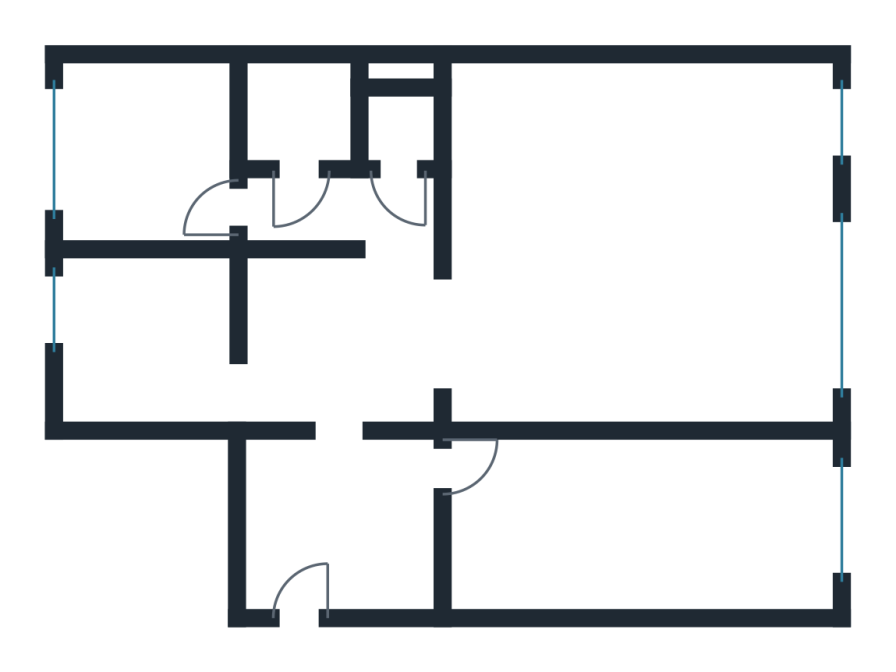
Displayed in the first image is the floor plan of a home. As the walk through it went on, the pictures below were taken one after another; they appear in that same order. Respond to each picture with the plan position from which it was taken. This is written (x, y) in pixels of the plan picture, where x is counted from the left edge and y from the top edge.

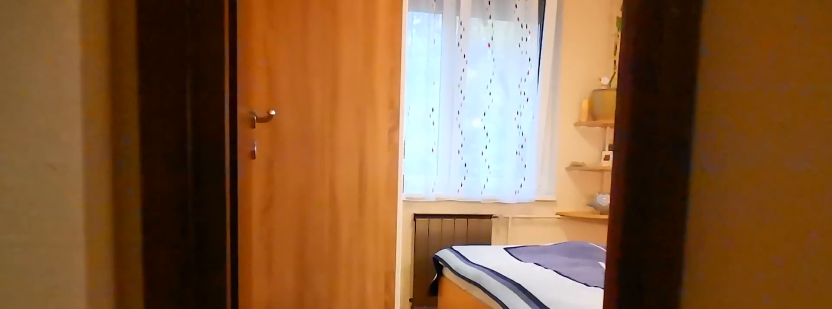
(304, 214)
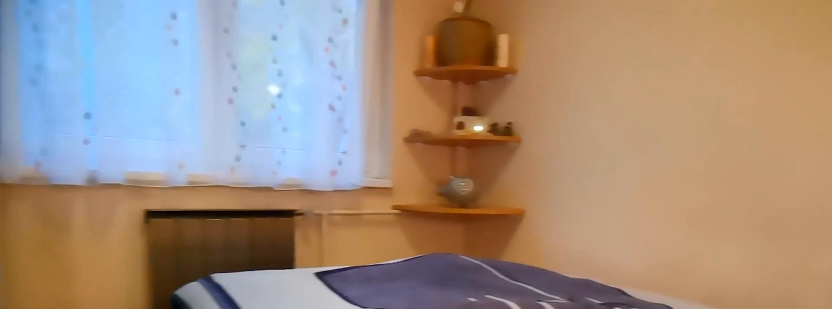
(245, 197)
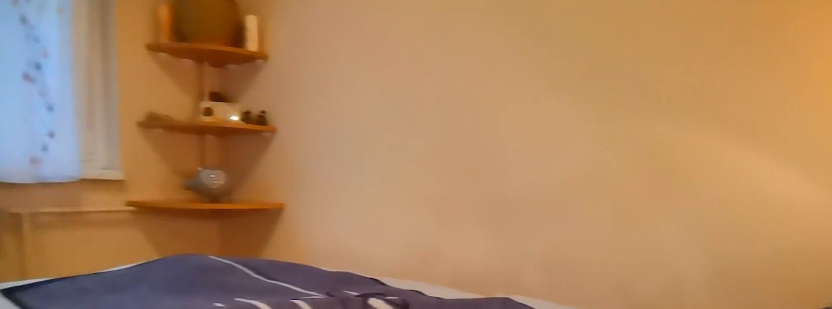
(227, 191)
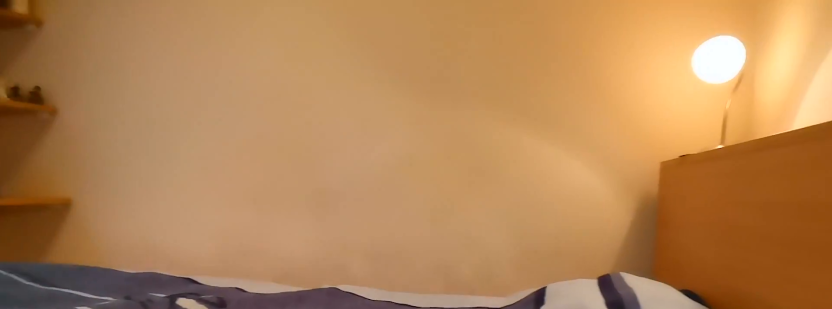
(209, 185)
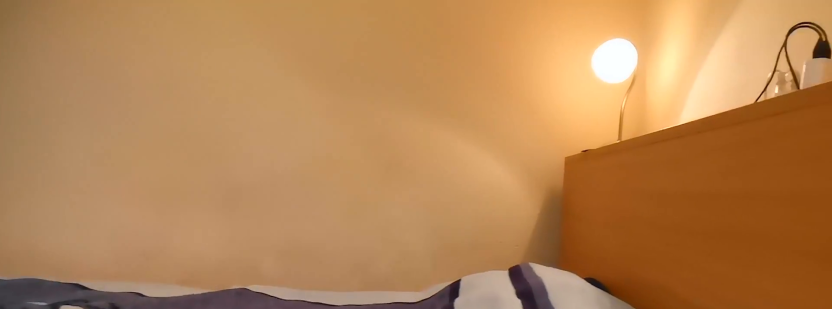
(192, 180)
